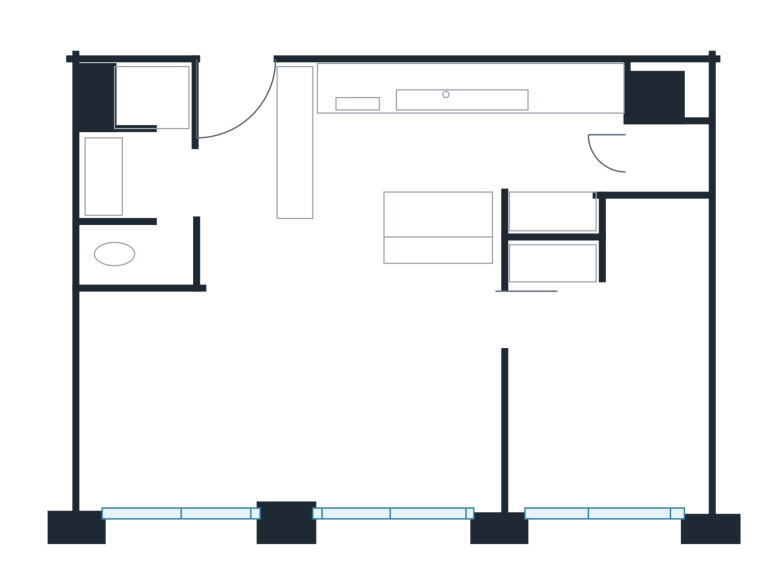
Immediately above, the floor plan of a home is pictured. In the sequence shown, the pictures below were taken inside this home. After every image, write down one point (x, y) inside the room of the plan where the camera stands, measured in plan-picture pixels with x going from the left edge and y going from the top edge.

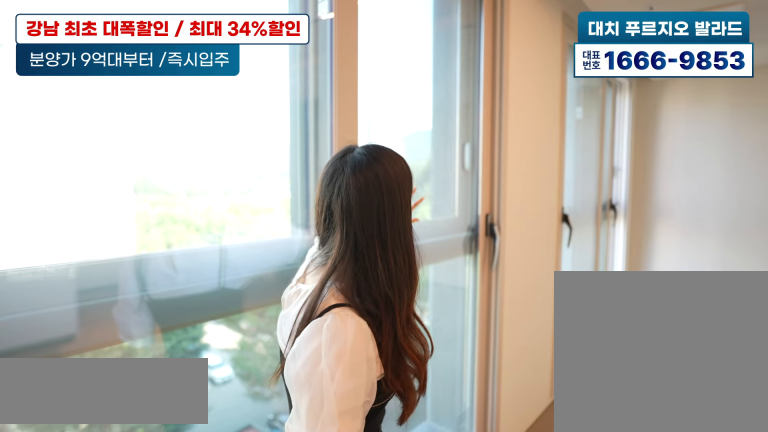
(260, 370)
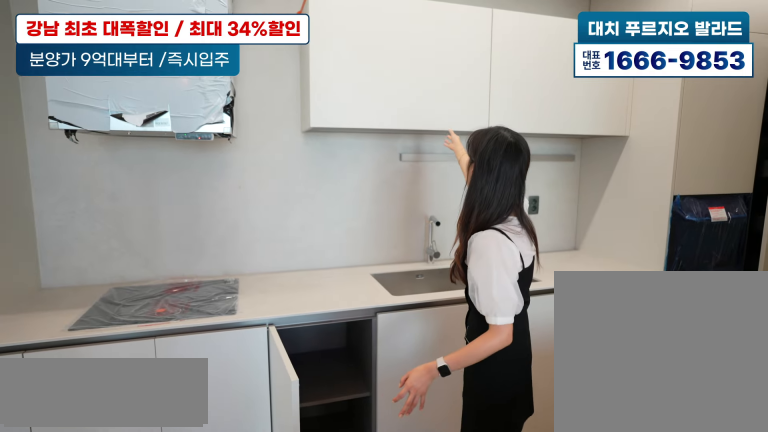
(487, 140)
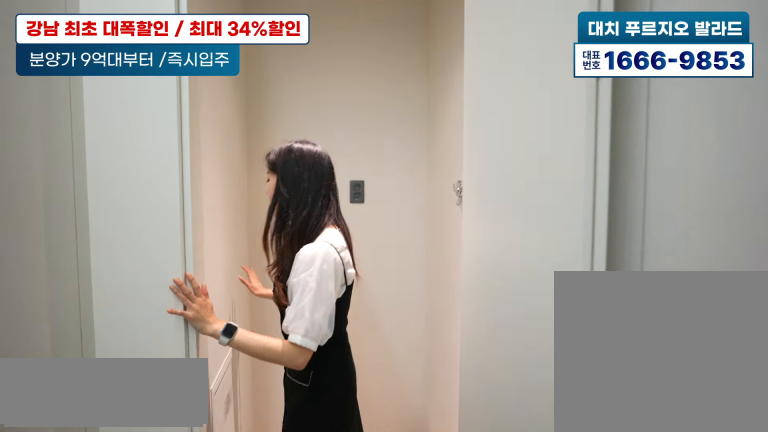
(488, 140)
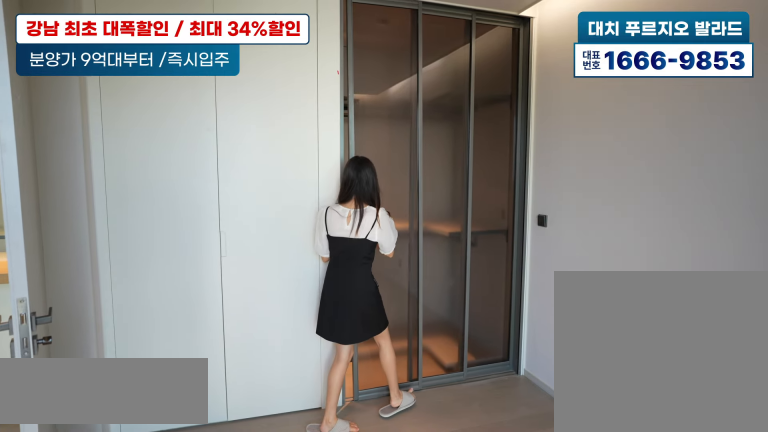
(599, 387)
